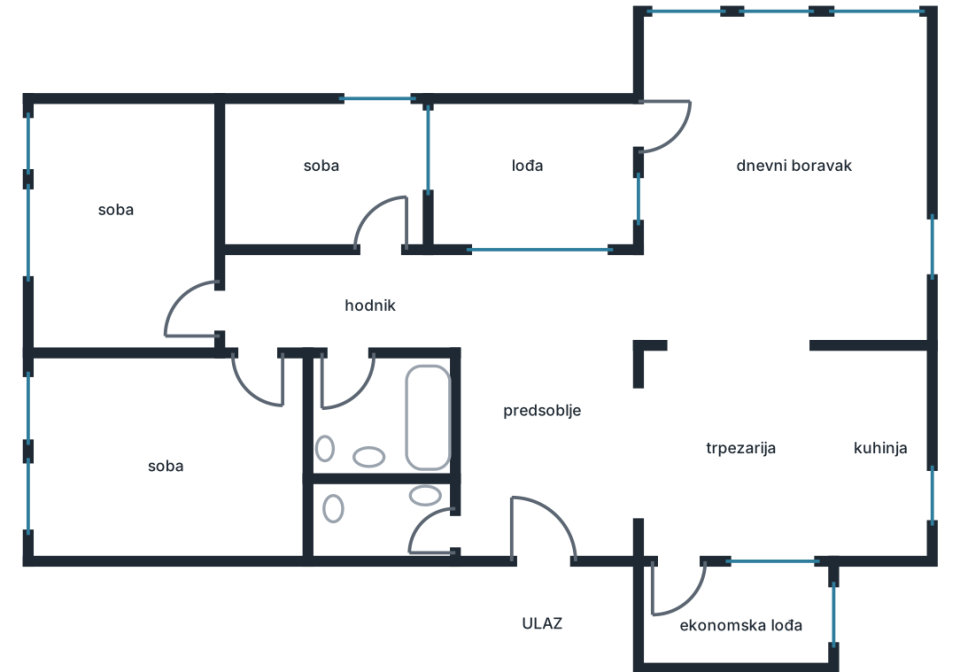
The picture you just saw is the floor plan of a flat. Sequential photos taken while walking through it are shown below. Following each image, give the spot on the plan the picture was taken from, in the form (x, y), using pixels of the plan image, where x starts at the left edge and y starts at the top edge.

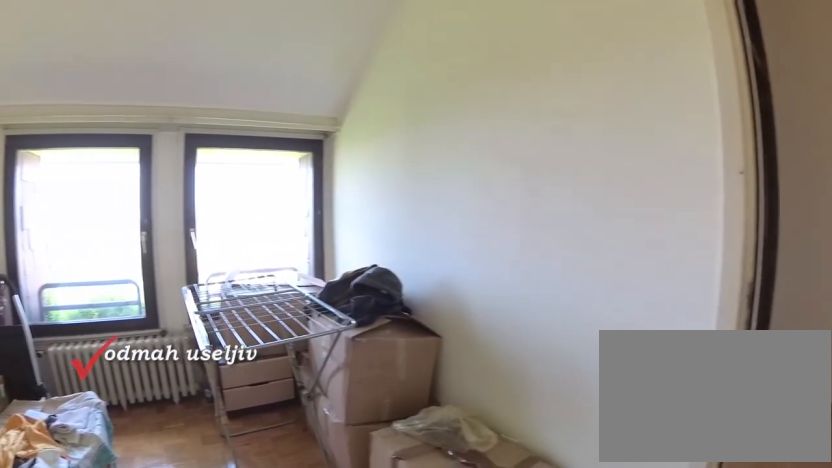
(260, 473)
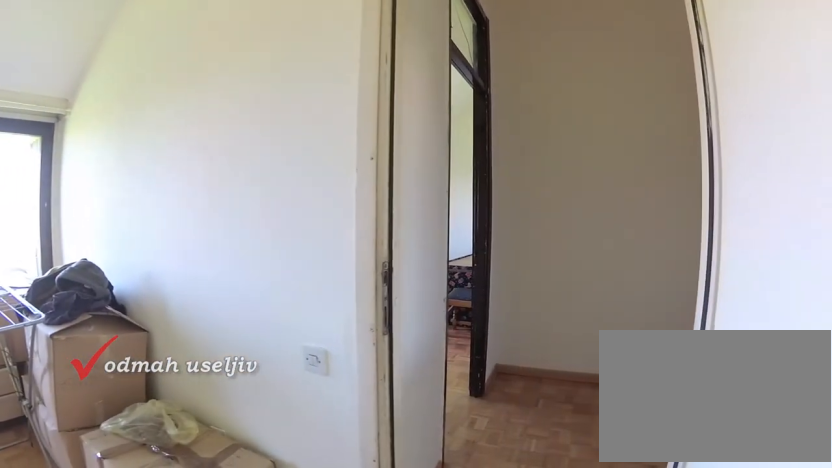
(257, 469)
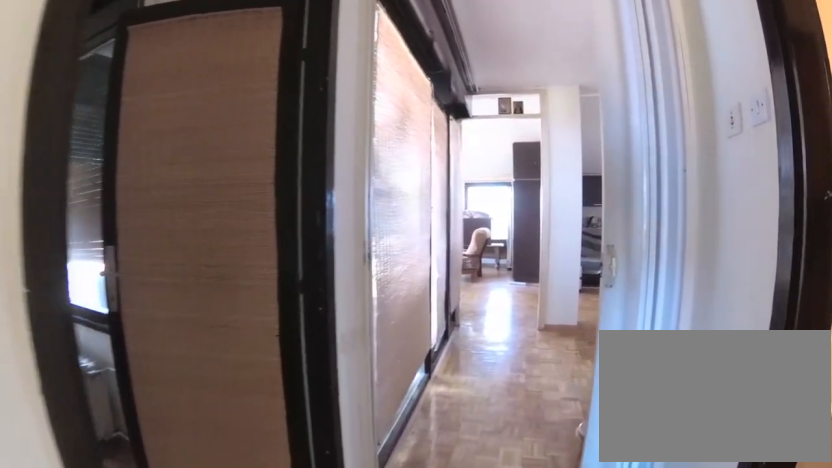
(260, 307)
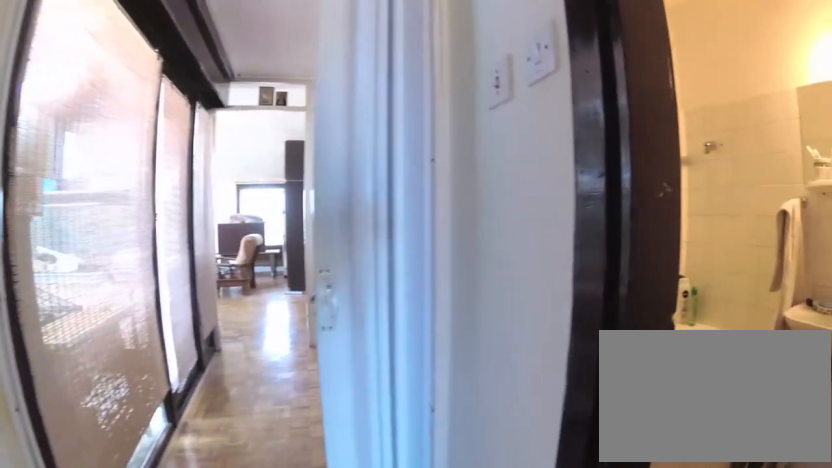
(283, 310)
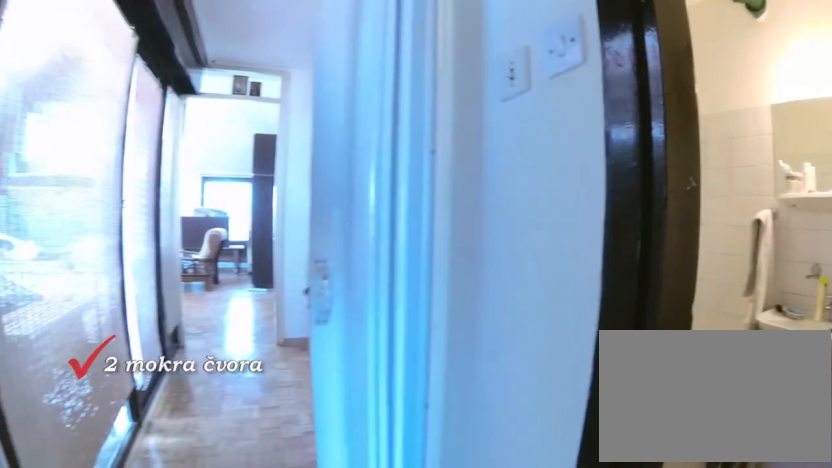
(302, 322)
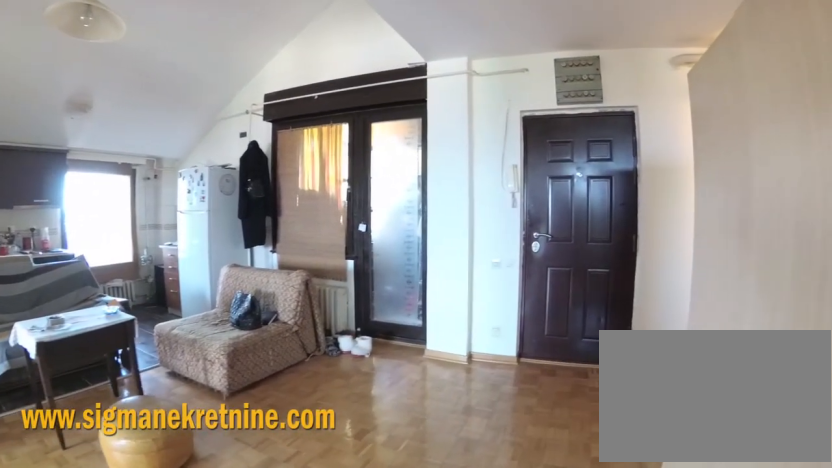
(521, 361)
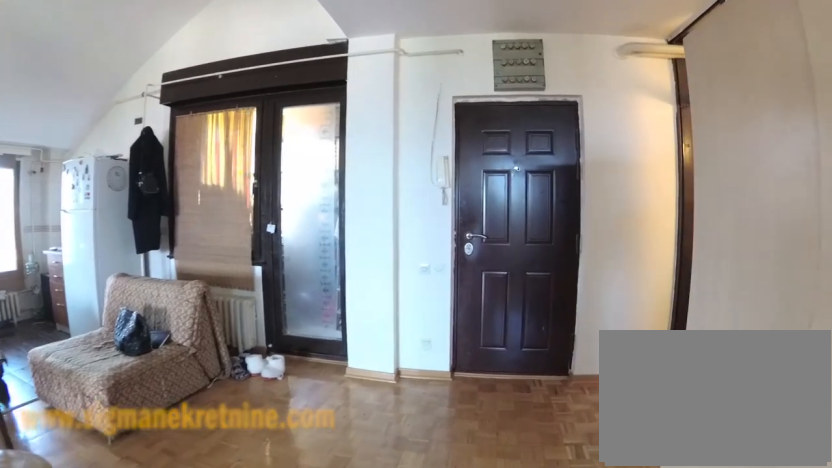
(529, 389)
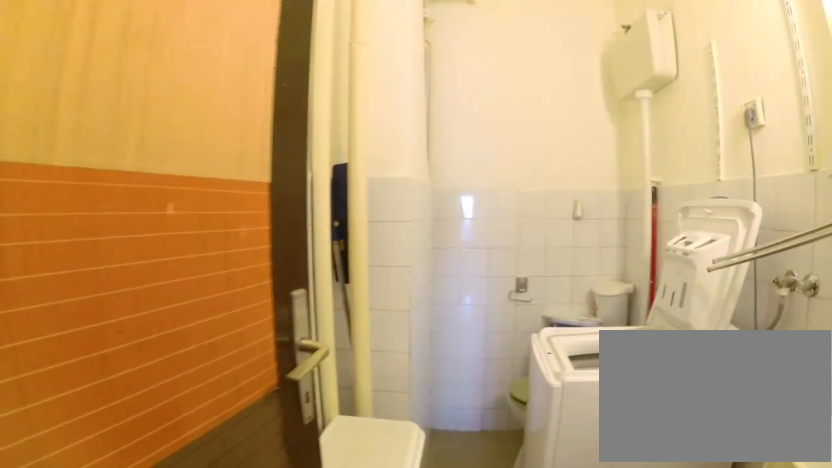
(506, 513)
